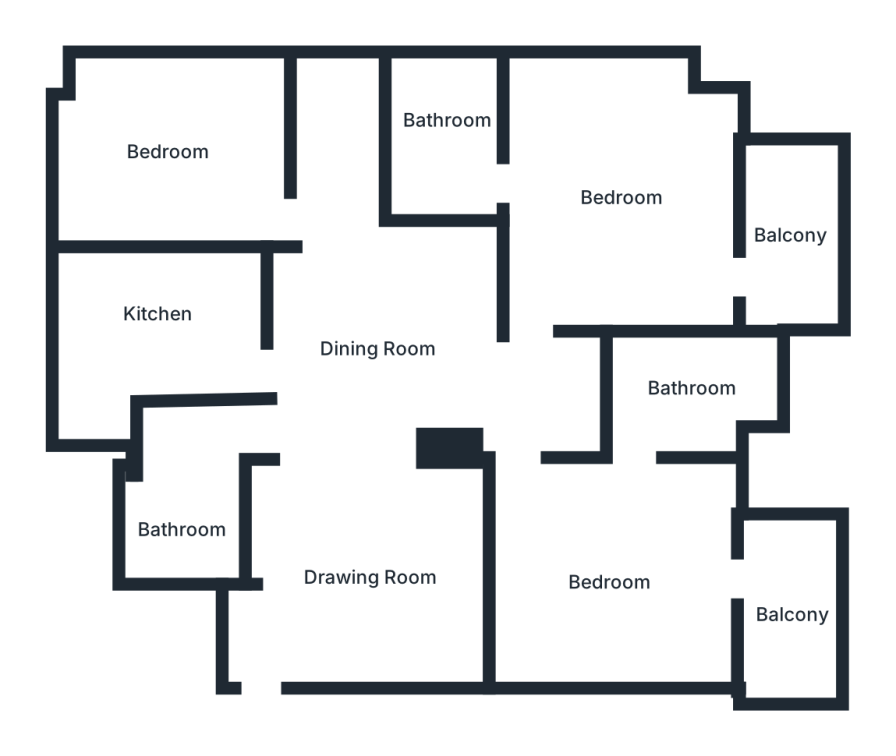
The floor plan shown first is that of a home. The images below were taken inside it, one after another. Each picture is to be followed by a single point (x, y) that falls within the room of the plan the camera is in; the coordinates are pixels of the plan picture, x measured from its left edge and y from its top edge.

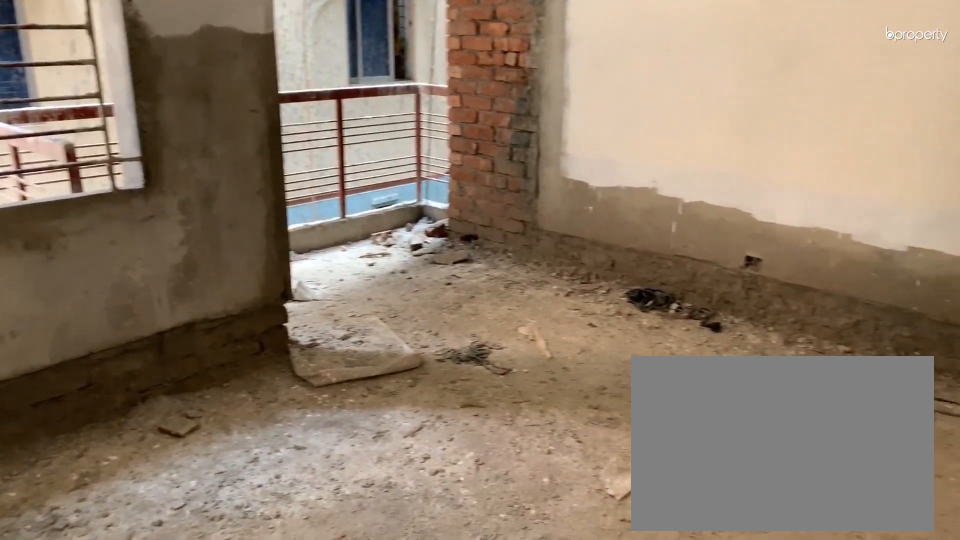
(611, 187)
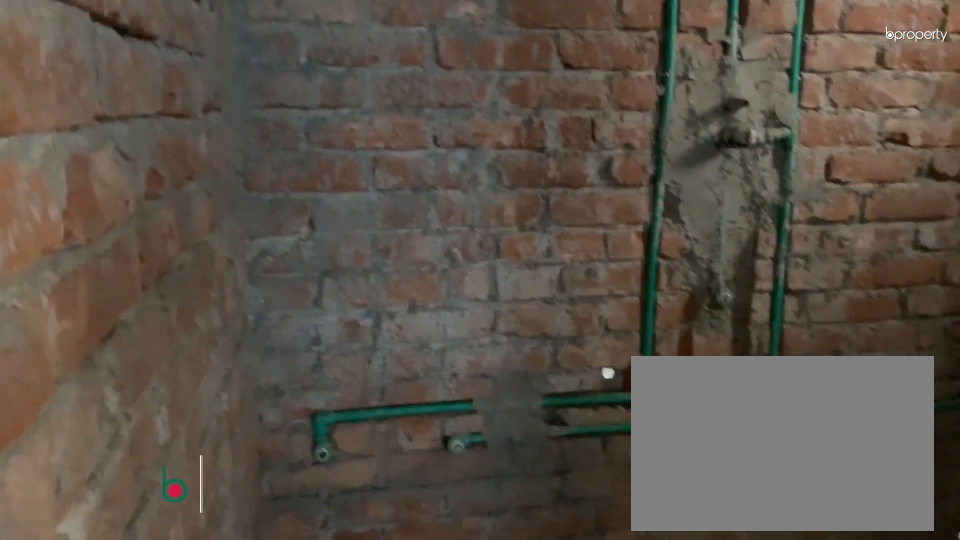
(443, 143)
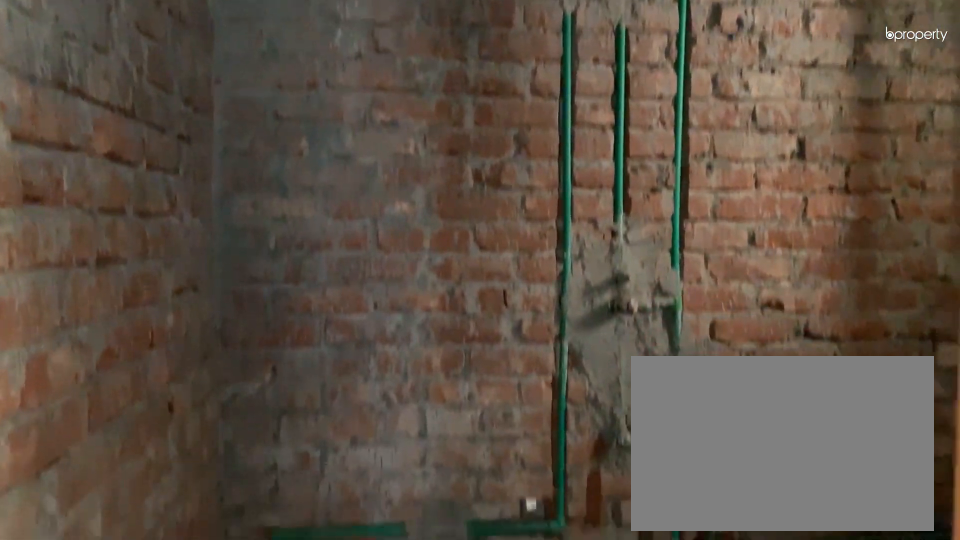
(443, 143)
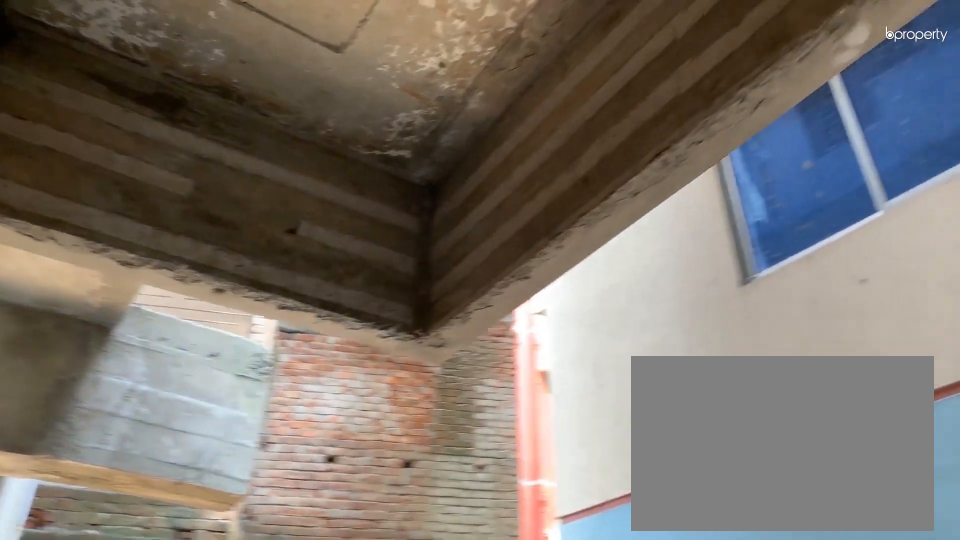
(796, 223)
